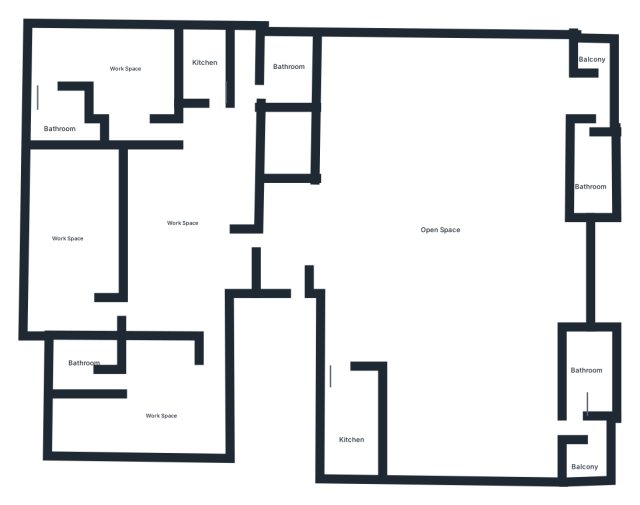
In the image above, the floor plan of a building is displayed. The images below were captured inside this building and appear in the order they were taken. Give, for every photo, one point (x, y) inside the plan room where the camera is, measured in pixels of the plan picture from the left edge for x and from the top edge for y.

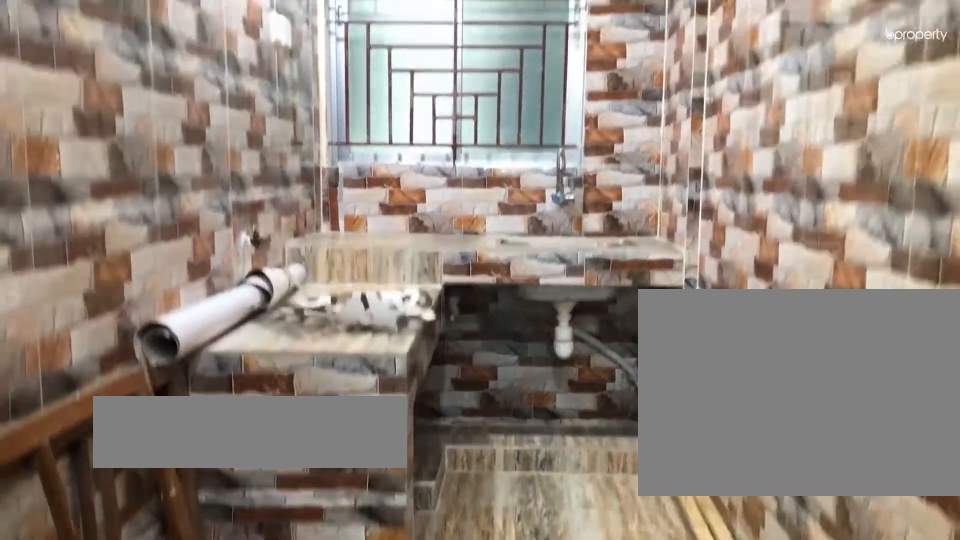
(357, 423)
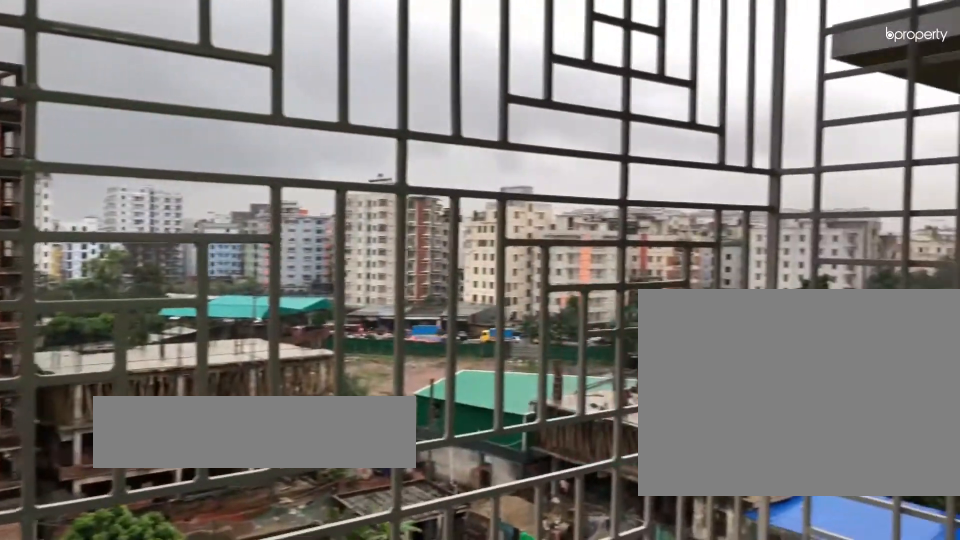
(589, 460)
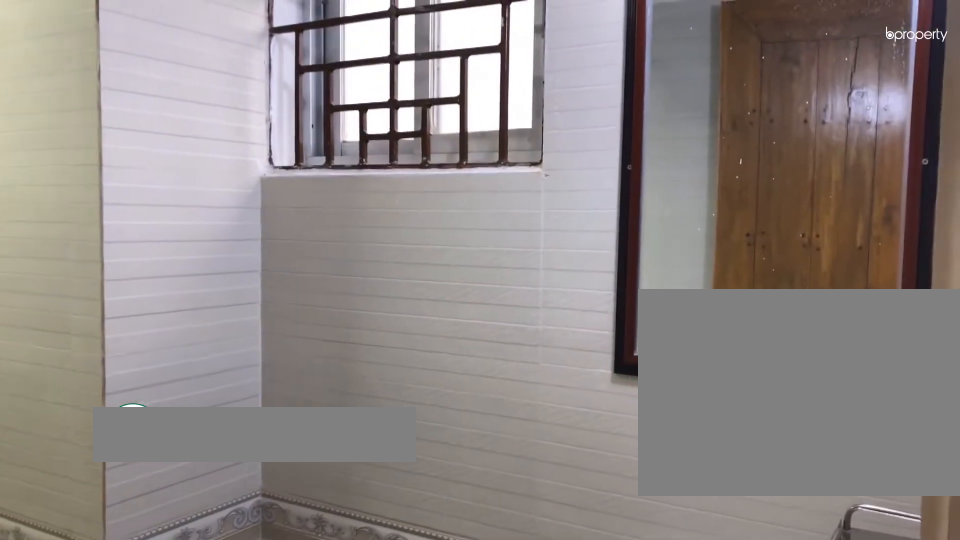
(589, 401)
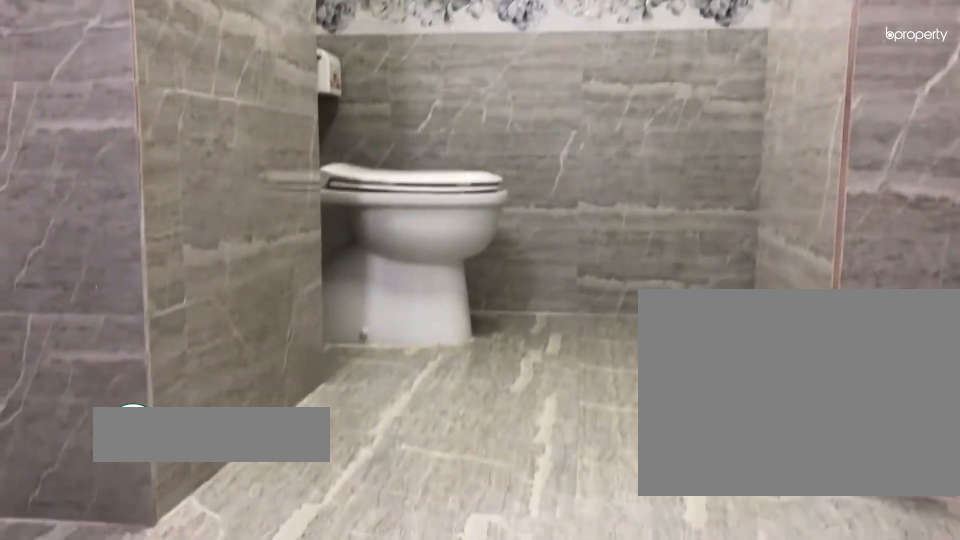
(598, 169)
